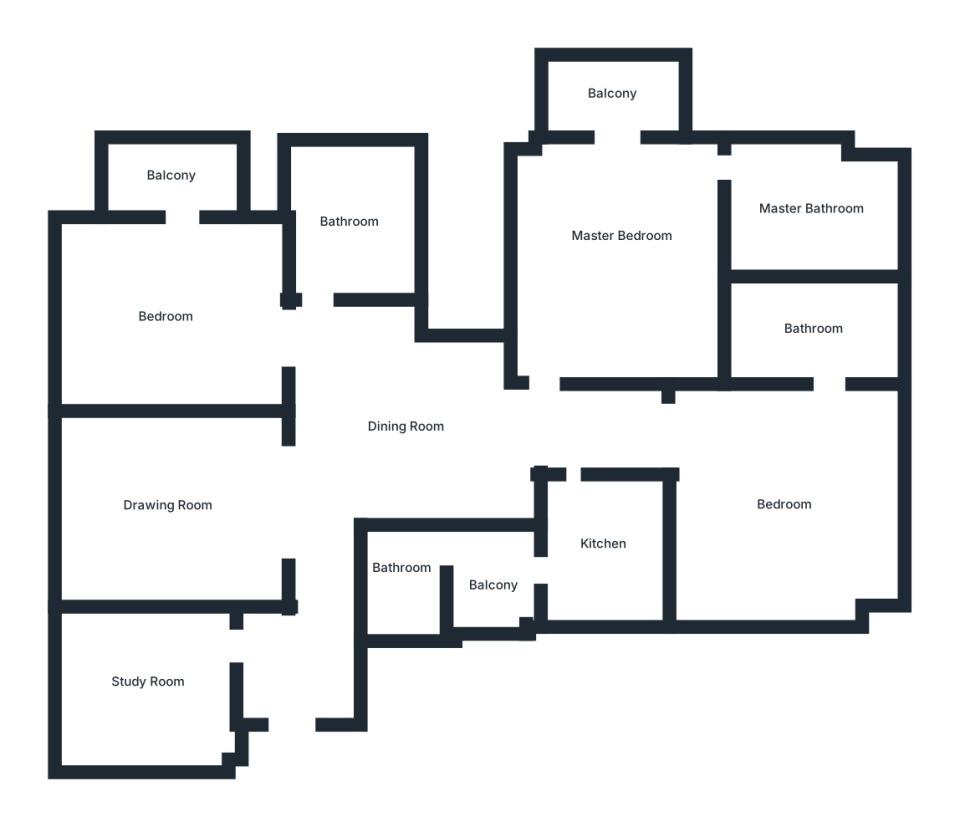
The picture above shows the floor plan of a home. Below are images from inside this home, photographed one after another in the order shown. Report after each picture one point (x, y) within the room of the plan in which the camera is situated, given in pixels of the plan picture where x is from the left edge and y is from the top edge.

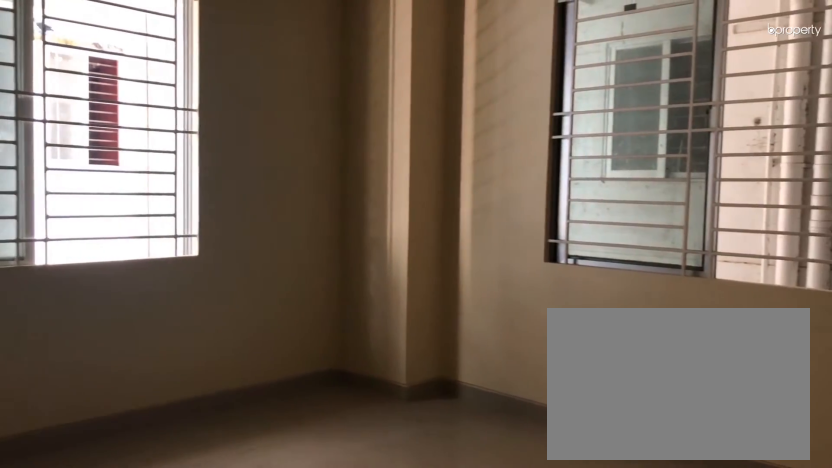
(783, 503)
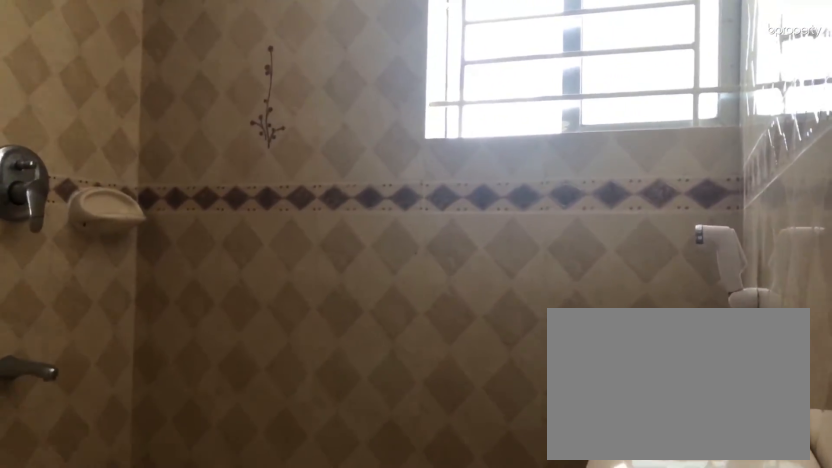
(814, 328)
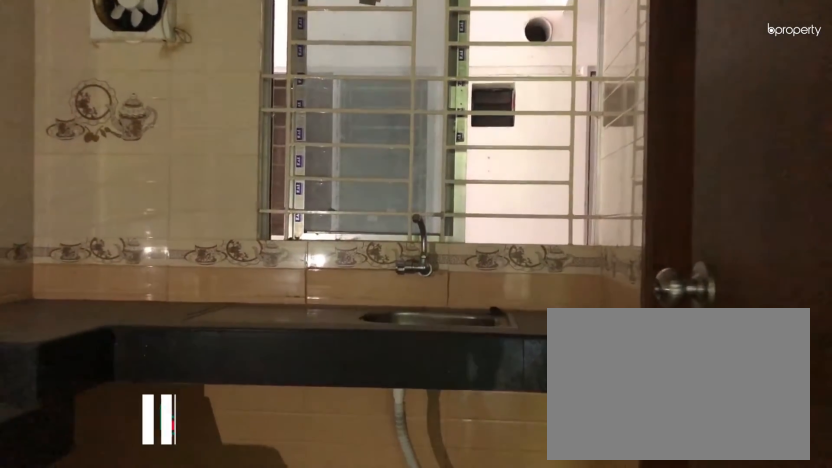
(605, 547)
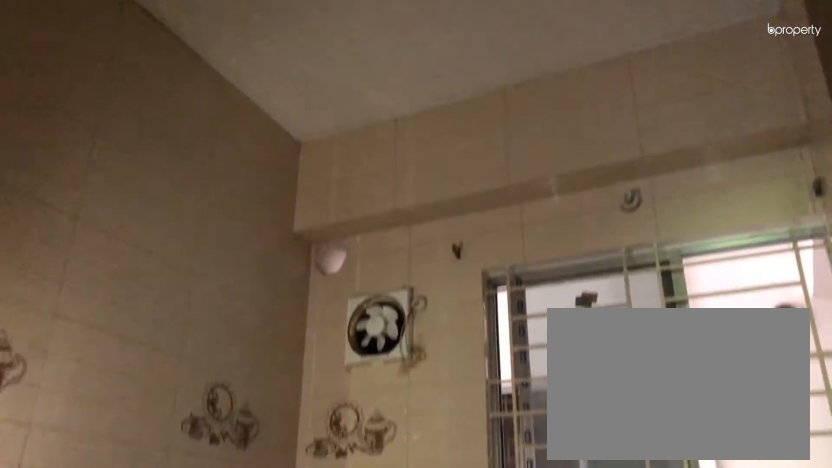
(605, 547)
